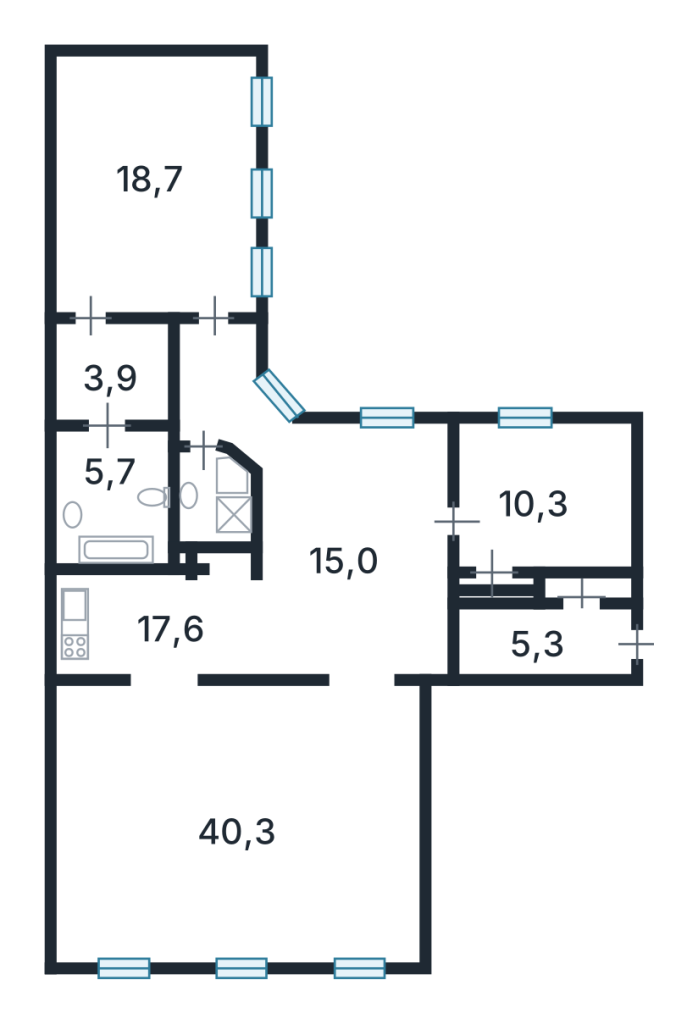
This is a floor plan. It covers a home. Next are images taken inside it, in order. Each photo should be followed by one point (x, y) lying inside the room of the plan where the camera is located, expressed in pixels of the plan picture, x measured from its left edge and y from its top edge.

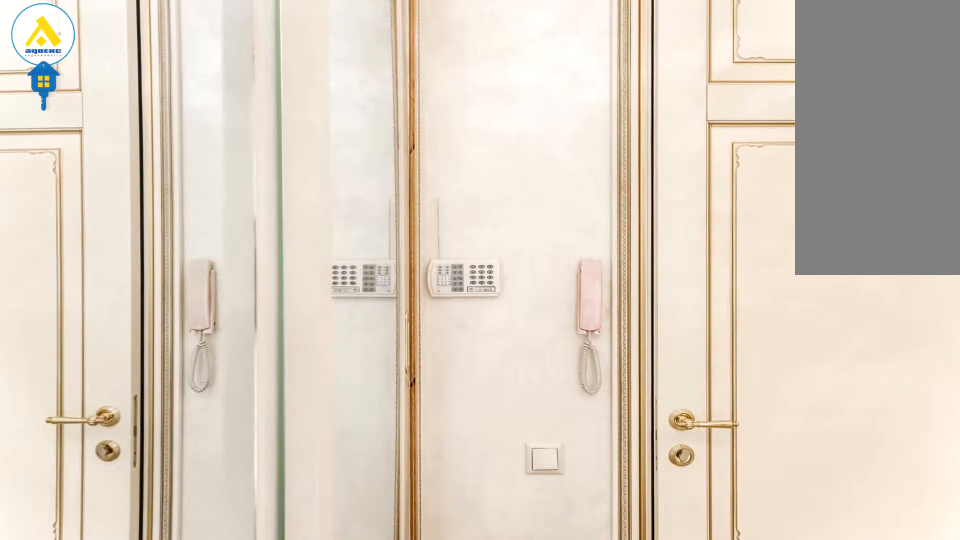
(535, 640)
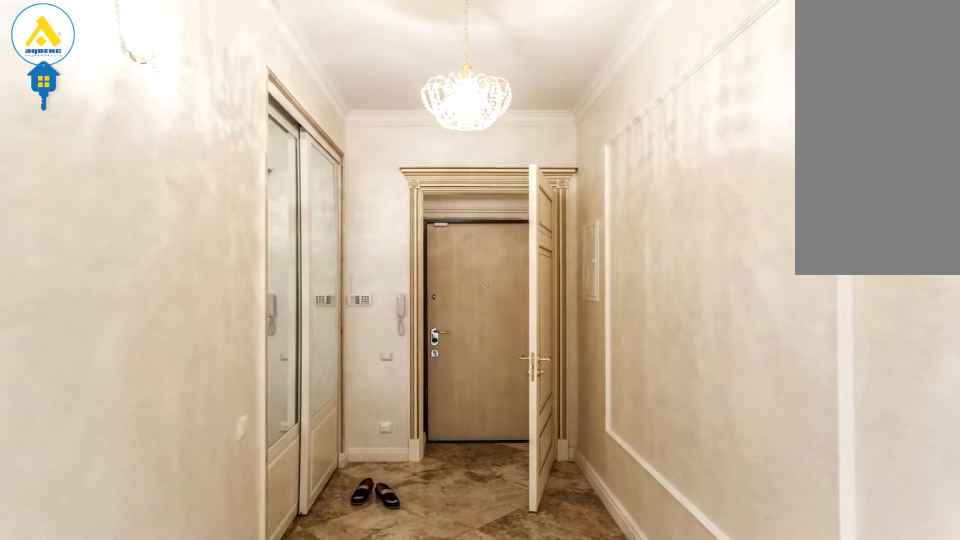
(535, 640)
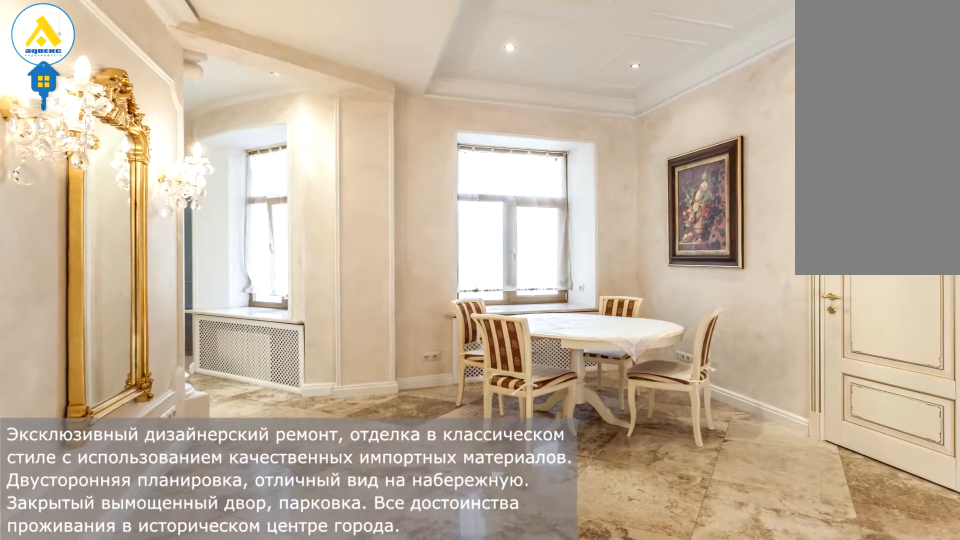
(341, 615)
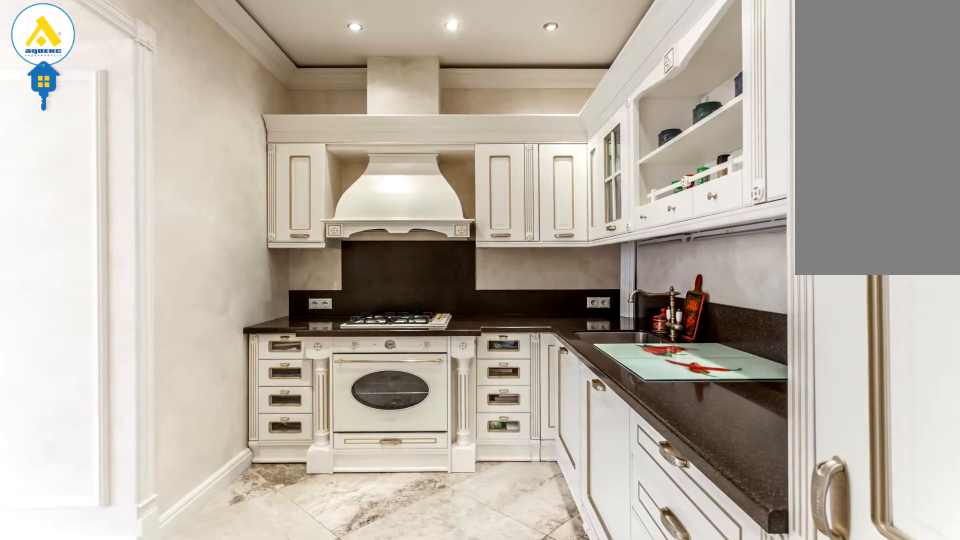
(171, 624)
